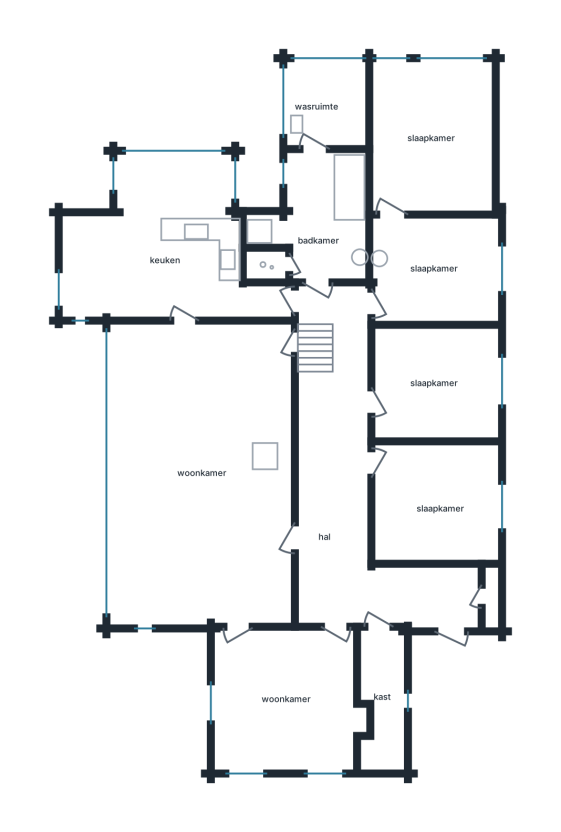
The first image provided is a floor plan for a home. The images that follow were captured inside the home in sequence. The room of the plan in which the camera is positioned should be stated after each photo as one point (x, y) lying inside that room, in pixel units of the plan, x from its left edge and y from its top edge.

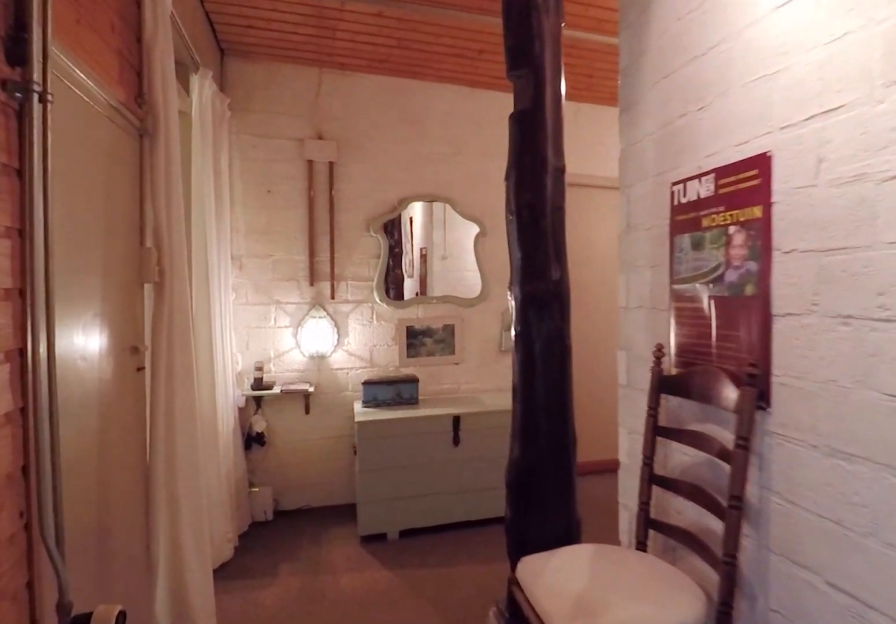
(355, 492)
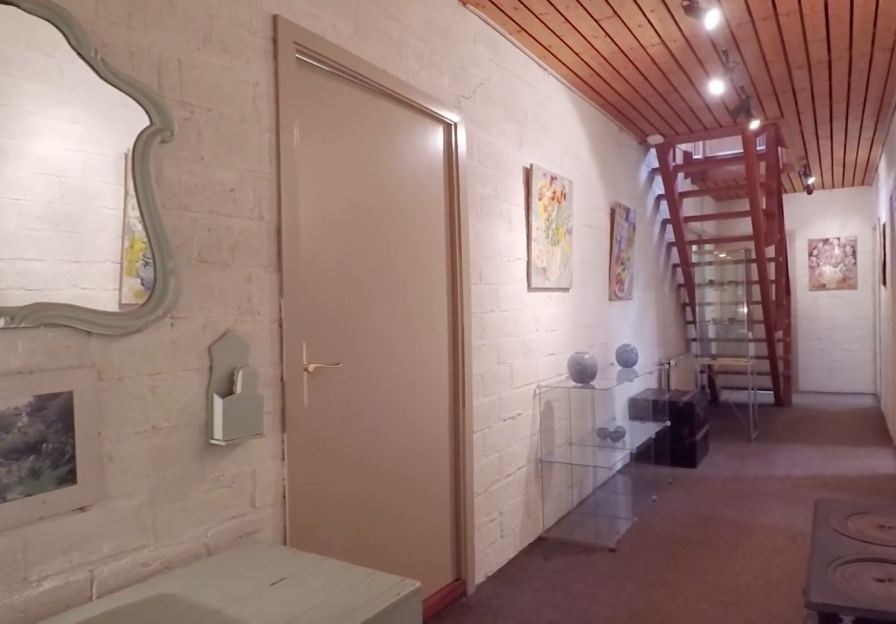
(355, 492)
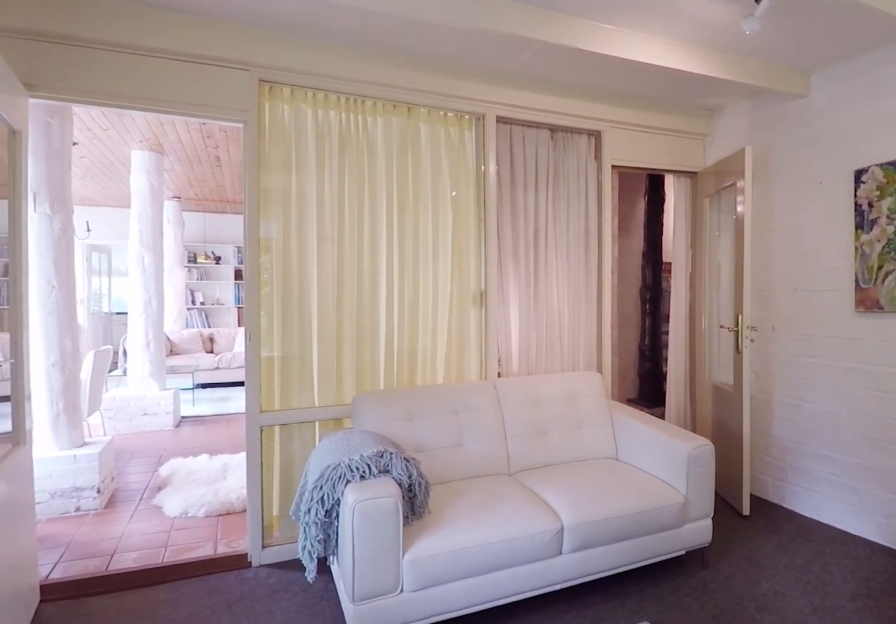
(286, 698)
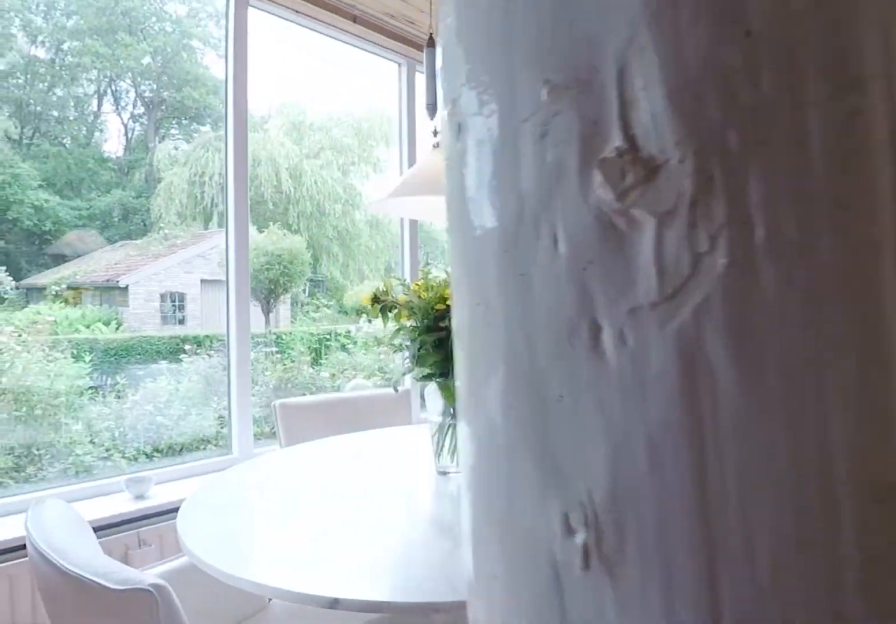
(202, 473)
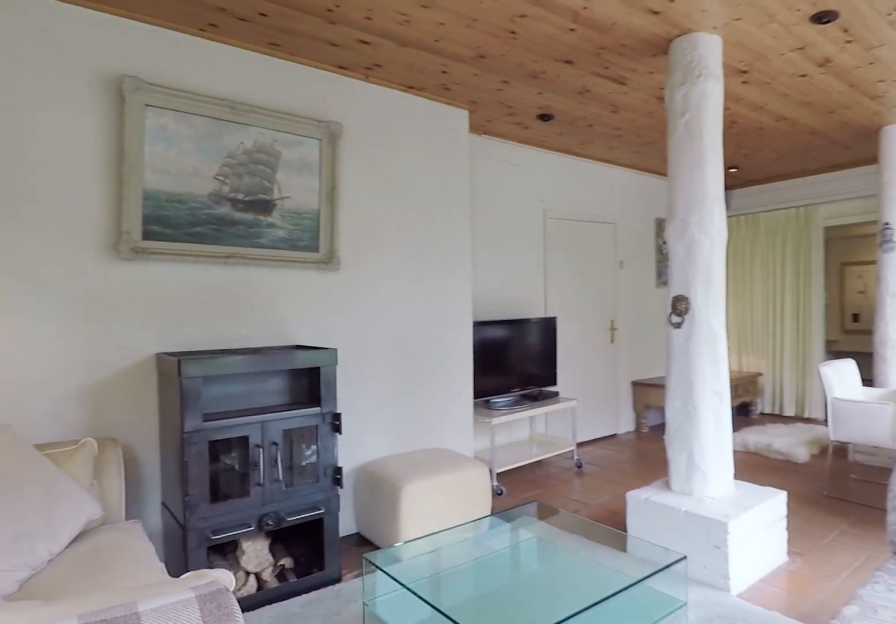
(202, 473)
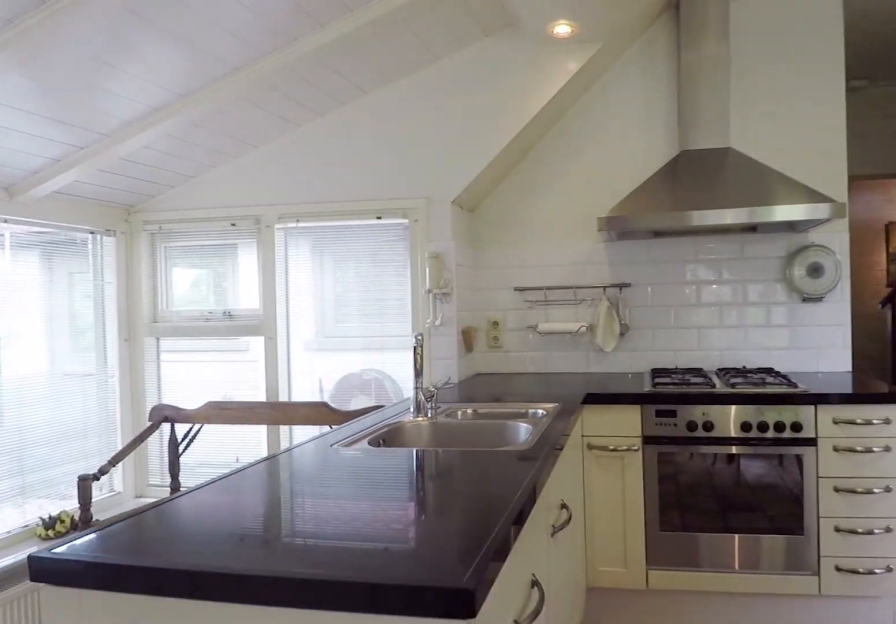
(166, 247)
